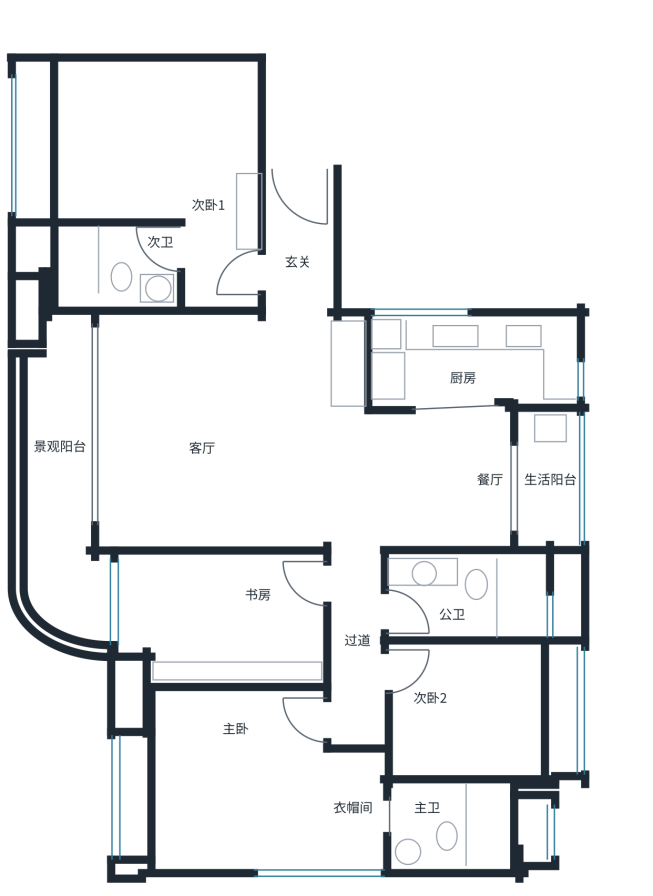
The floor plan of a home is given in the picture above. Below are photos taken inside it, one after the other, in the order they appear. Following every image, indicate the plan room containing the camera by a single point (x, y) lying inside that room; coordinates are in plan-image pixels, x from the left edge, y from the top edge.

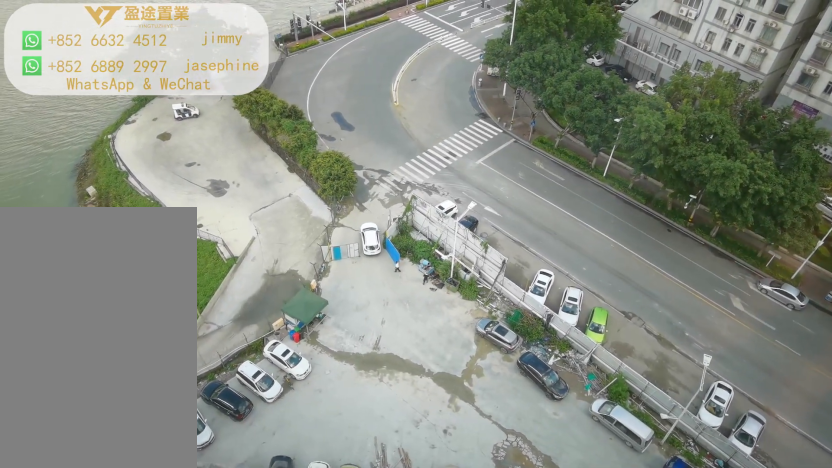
(54, 486)
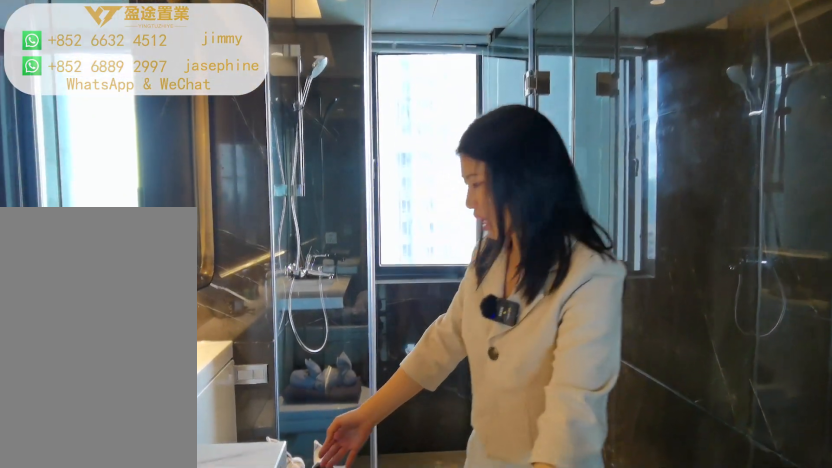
(467, 600)
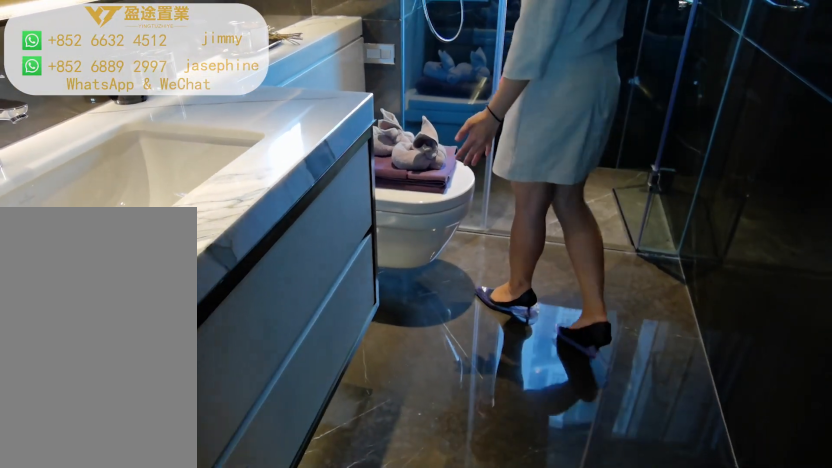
(467, 600)
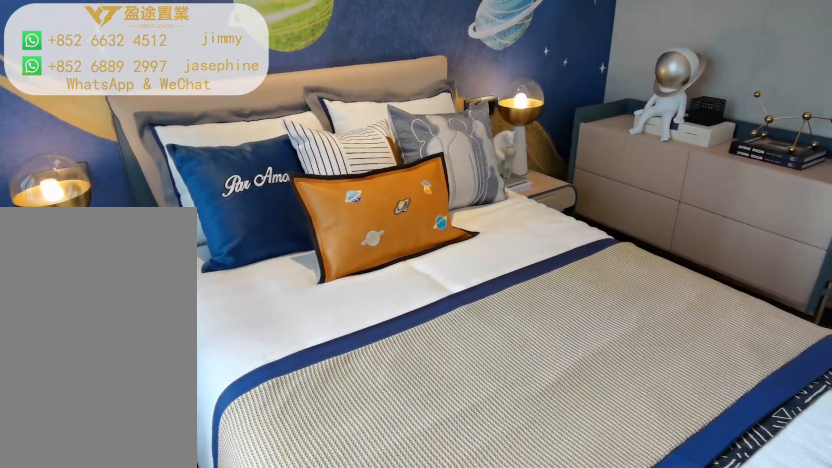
(483, 713)
